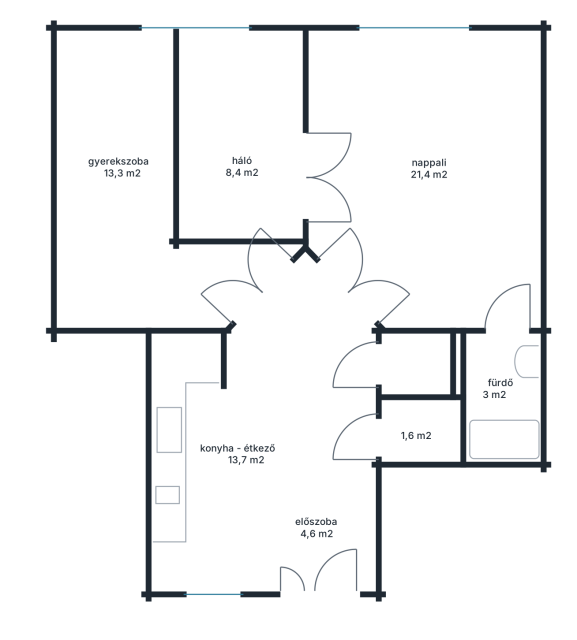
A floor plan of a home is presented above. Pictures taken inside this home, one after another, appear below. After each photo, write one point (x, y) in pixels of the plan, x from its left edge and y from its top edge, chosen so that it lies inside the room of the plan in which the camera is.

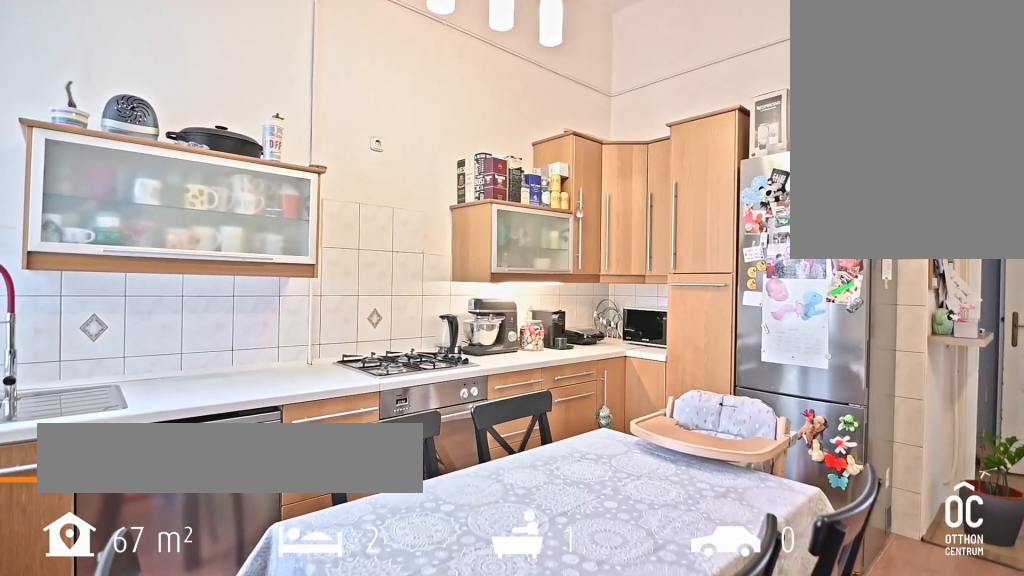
(259, 480)
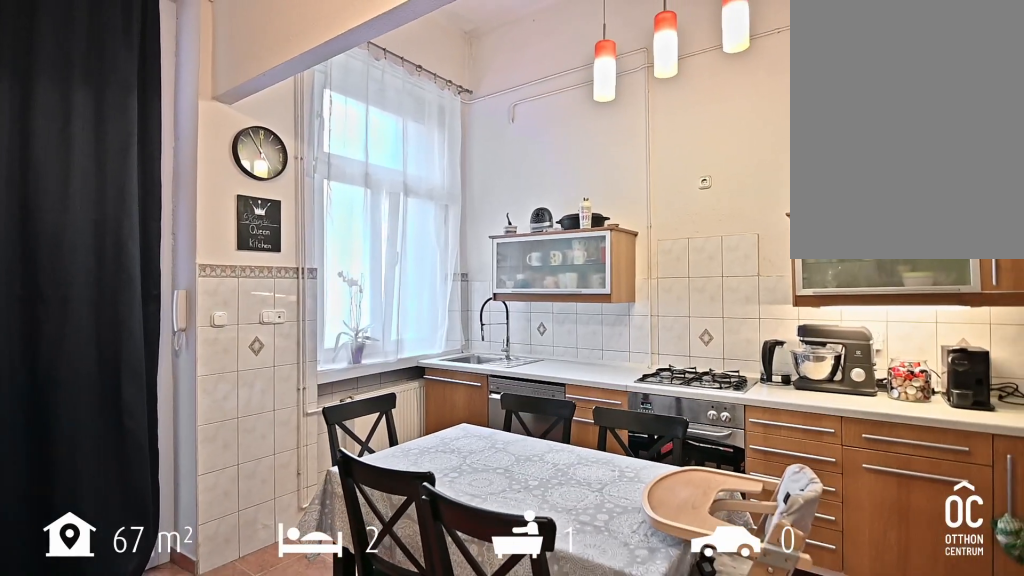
(259, 480)
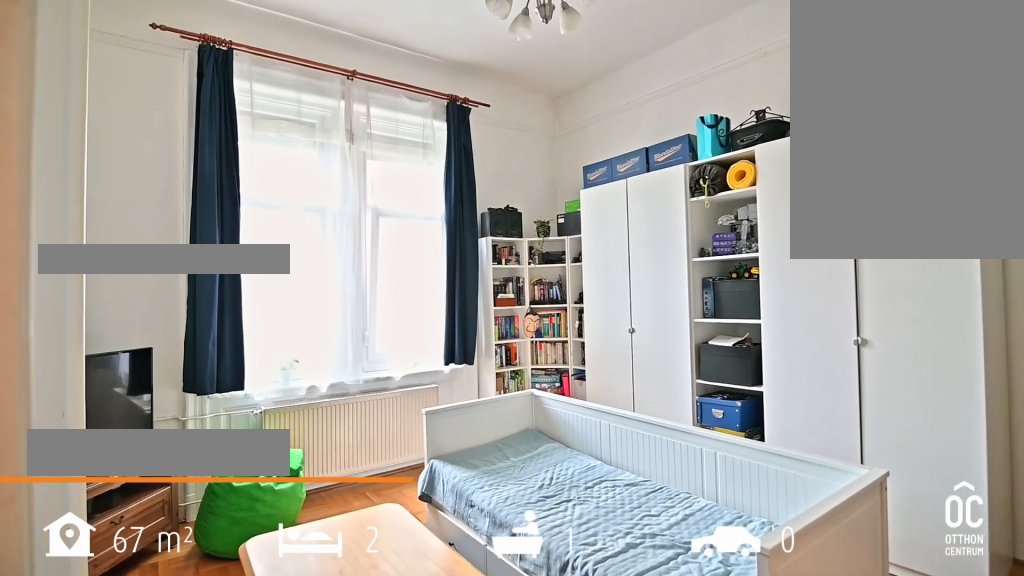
(429, 182)
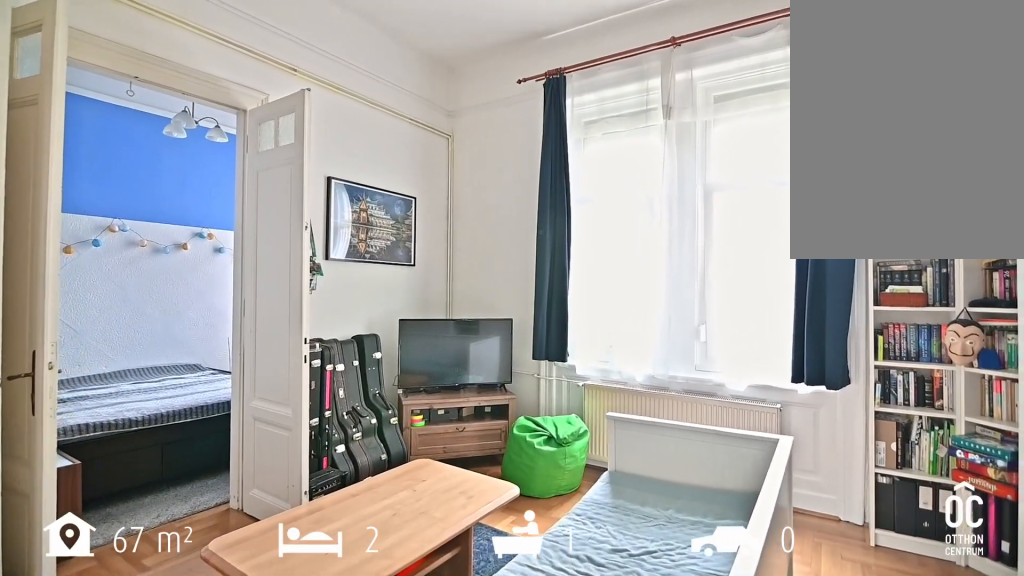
(428, 182)
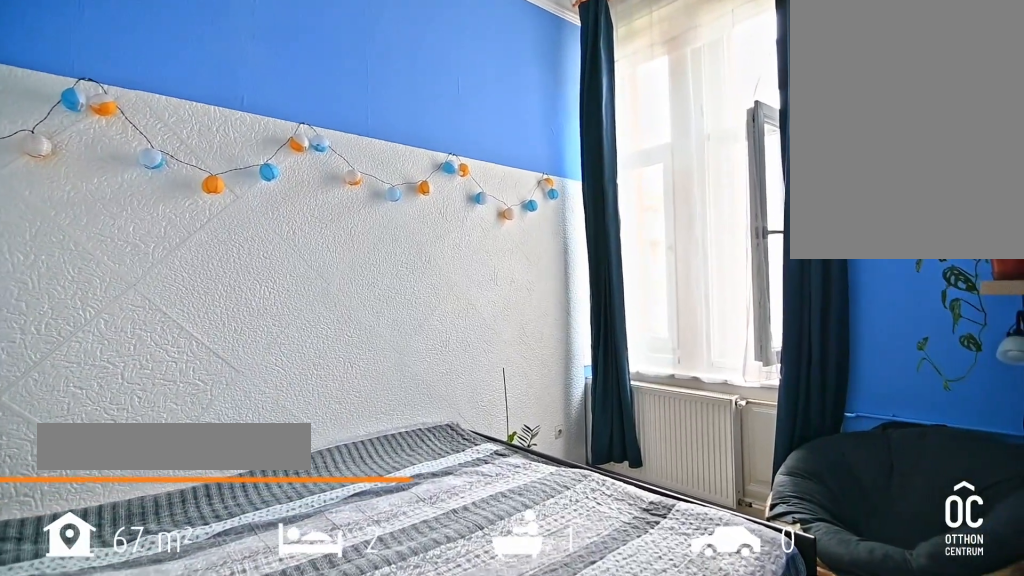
(242, 145)
